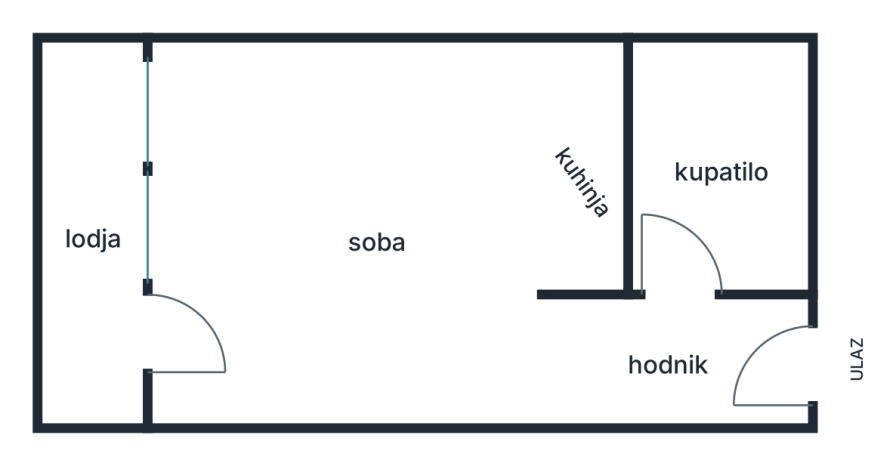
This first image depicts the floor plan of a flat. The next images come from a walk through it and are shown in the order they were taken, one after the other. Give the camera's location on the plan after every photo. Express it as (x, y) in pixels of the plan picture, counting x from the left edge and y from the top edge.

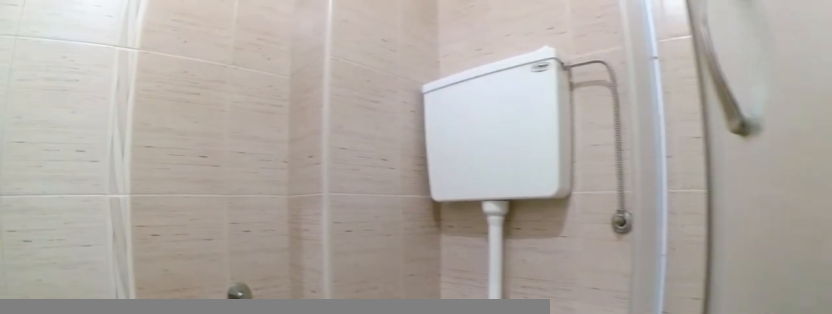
(763, 171)
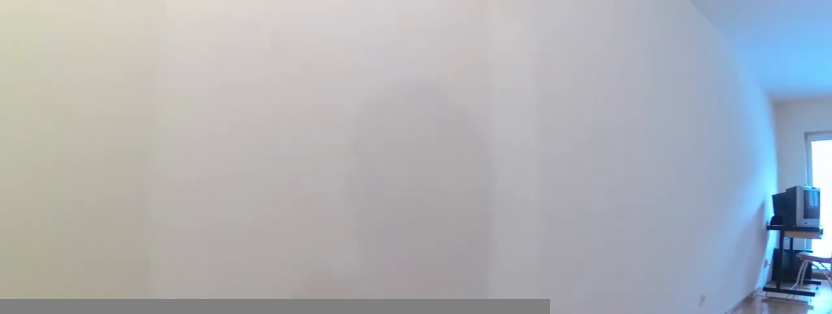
(674, 321)
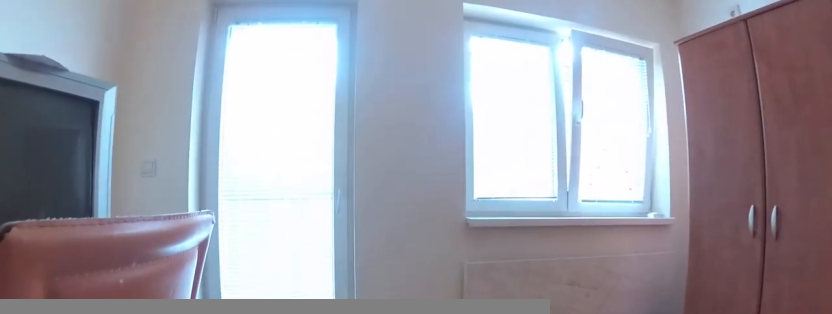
(297, 352)
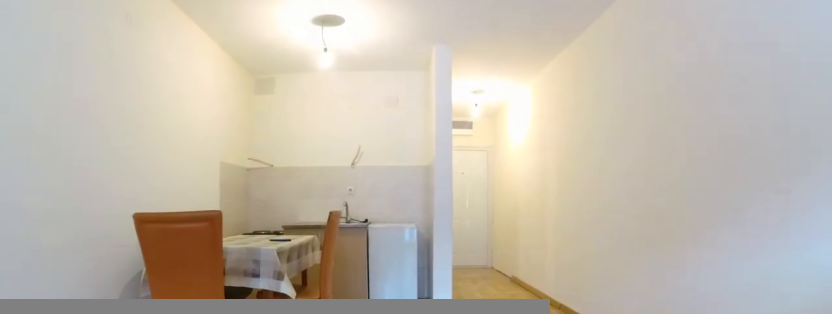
(251, 287)
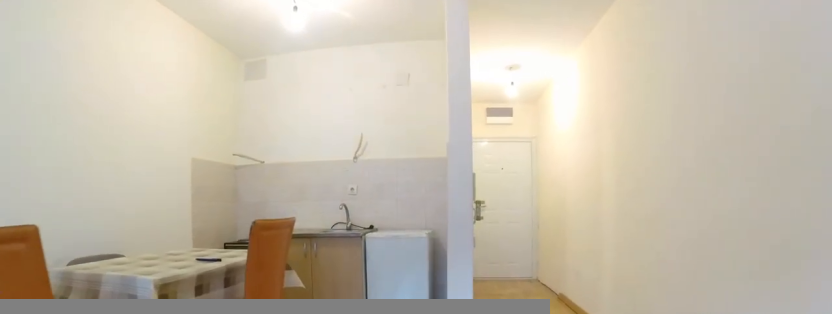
(297, 287)
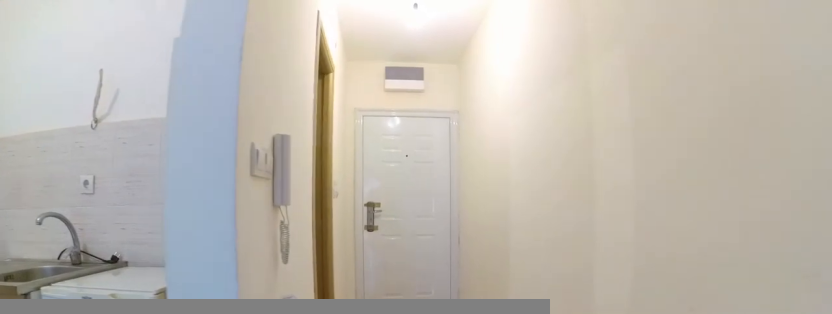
(491, 343)
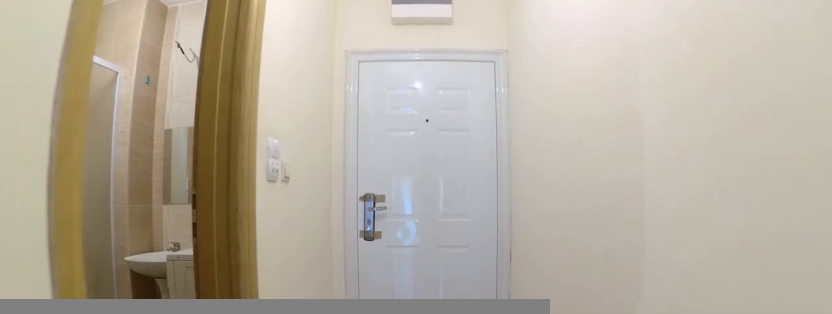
(609, 350)
